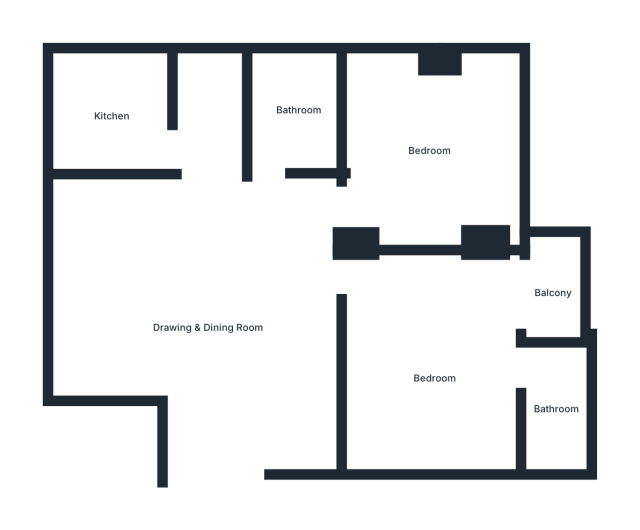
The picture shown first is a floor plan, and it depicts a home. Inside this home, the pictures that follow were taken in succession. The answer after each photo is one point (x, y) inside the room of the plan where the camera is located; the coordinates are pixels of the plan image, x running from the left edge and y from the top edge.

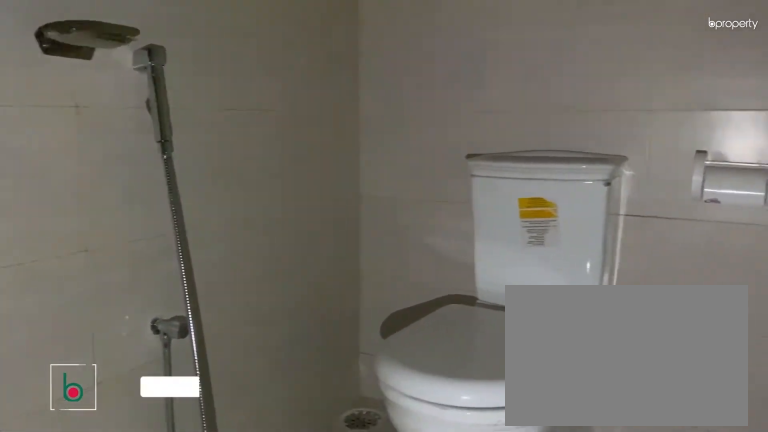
(556, 410)
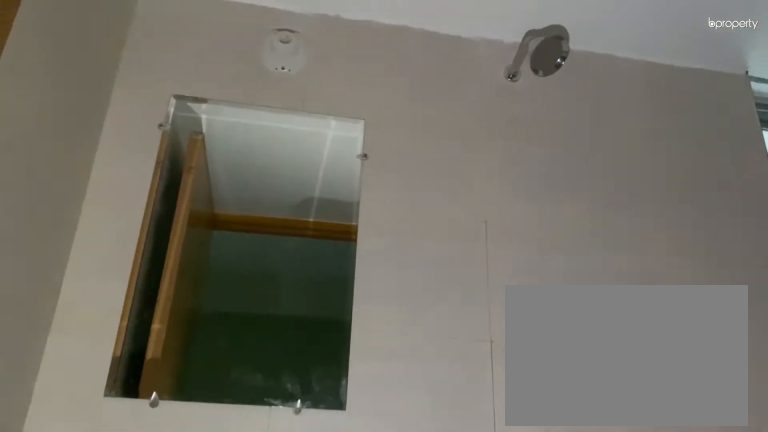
(556, 410)
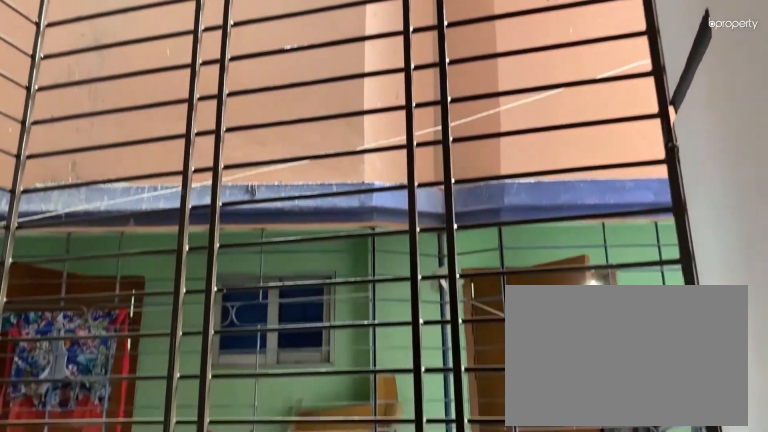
(556, 291)
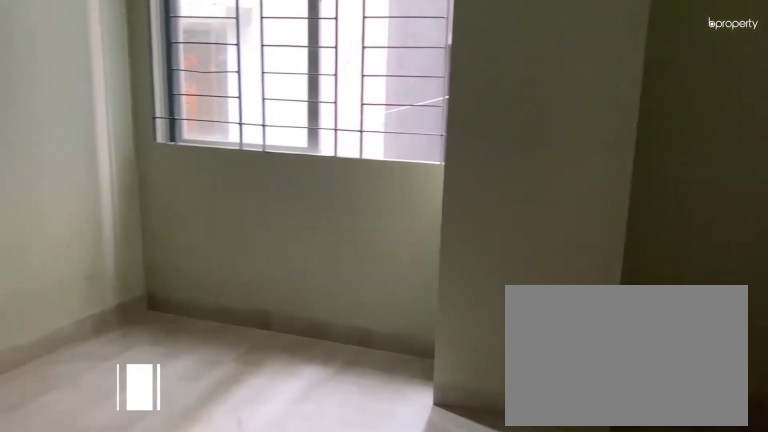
(430, 149)
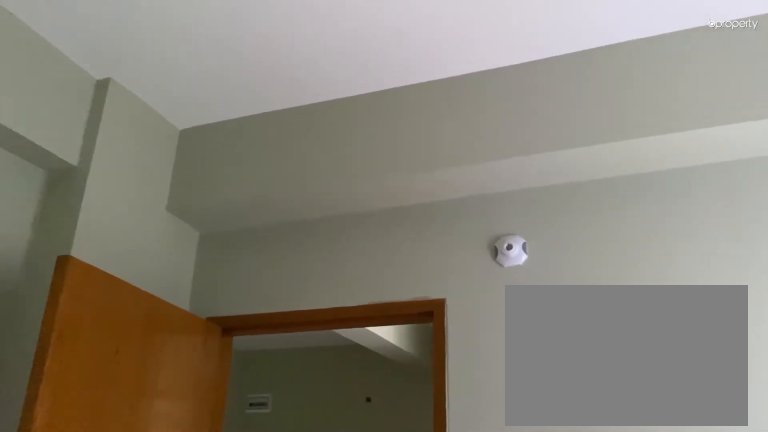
(430, 149)
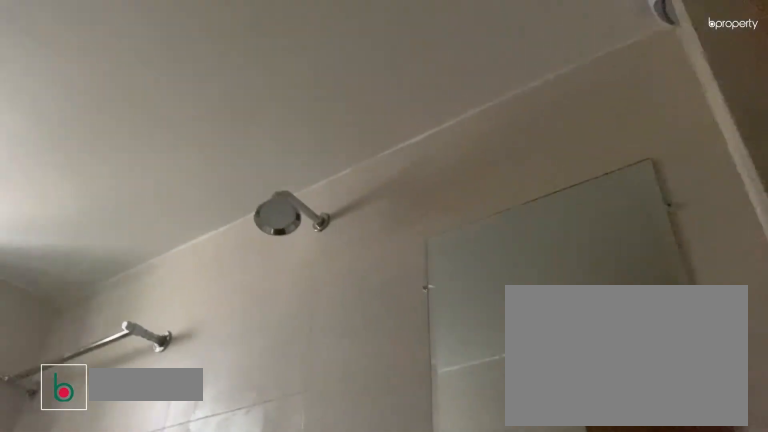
(303, 111)
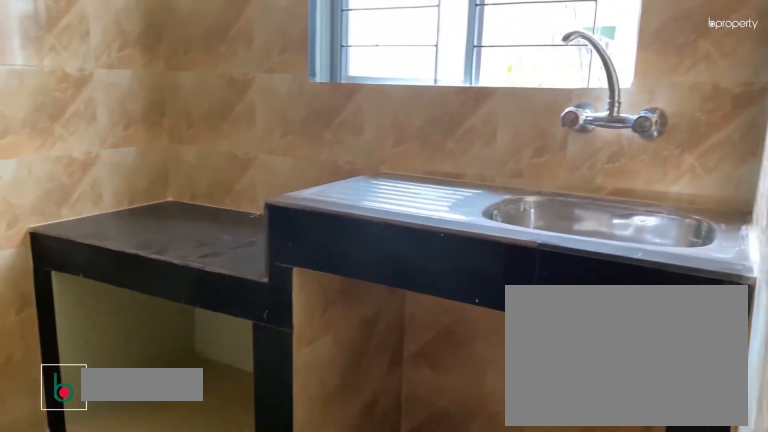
(114, 117)
